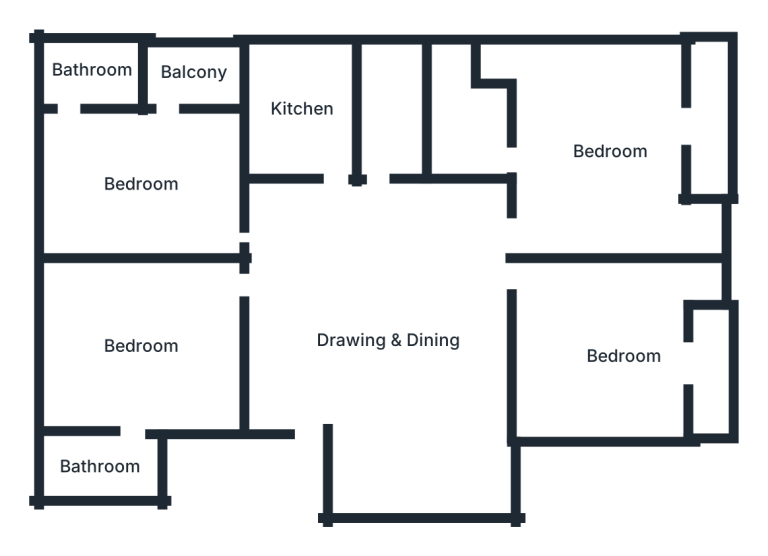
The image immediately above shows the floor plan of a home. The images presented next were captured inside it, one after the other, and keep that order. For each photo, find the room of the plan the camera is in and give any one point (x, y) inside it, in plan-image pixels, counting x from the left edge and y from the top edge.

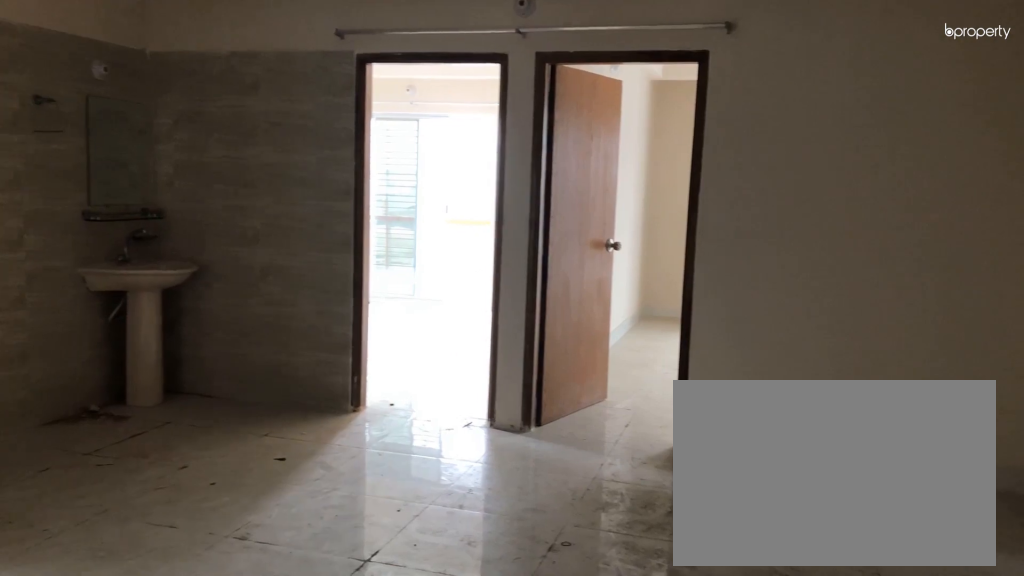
(397, 337)
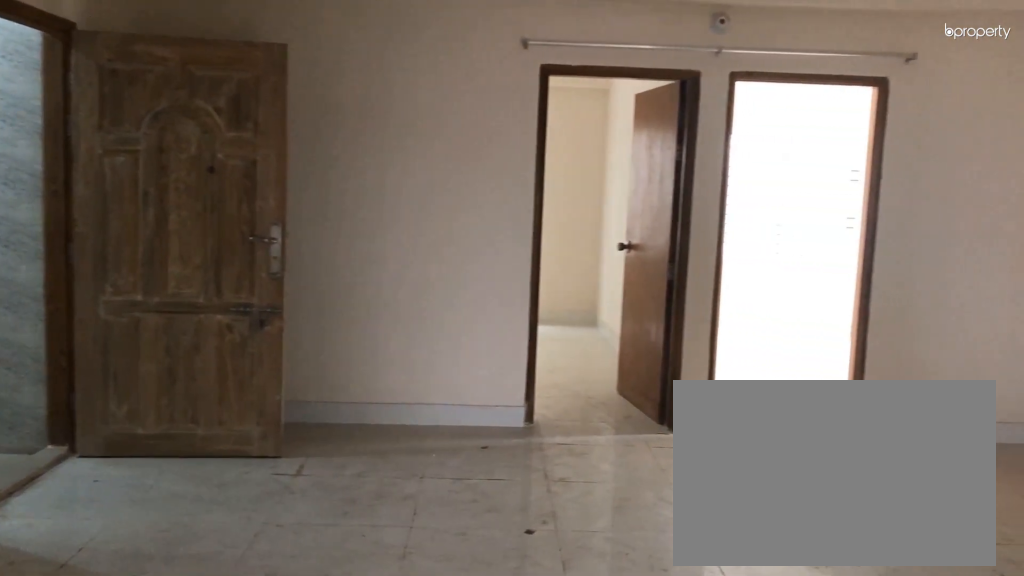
(397, 337)
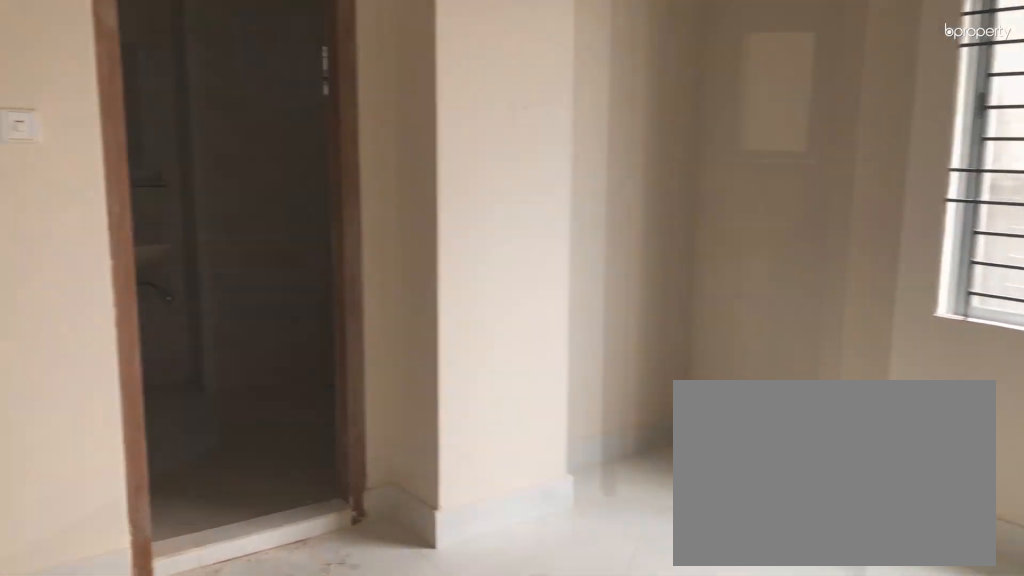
(142, 346)
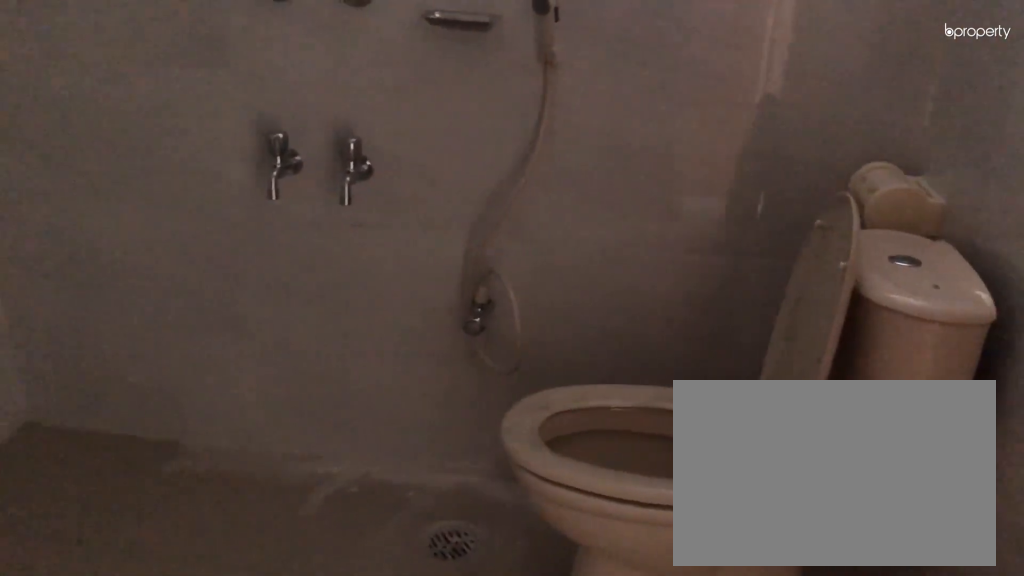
(103, 468)
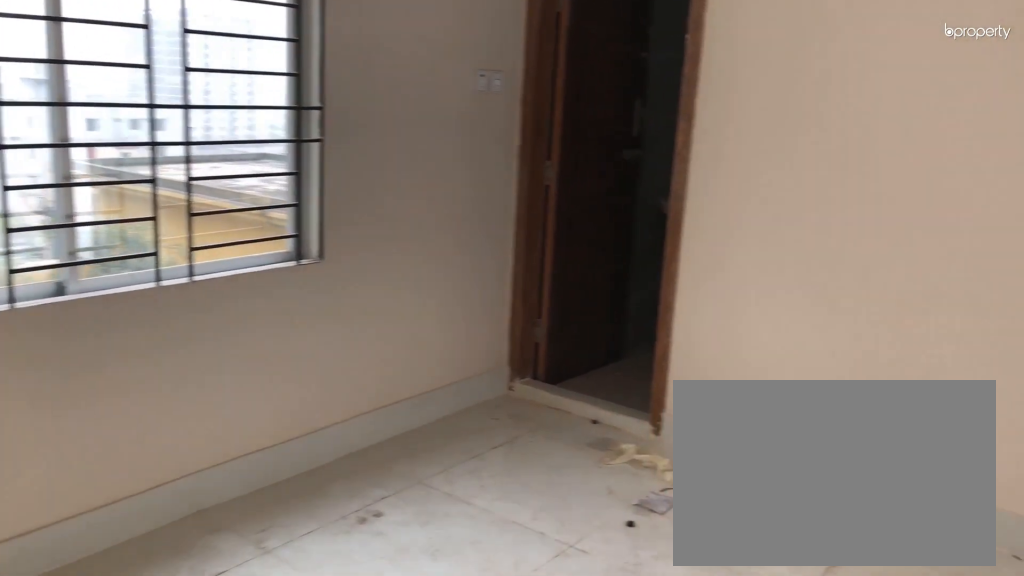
(143, 183)
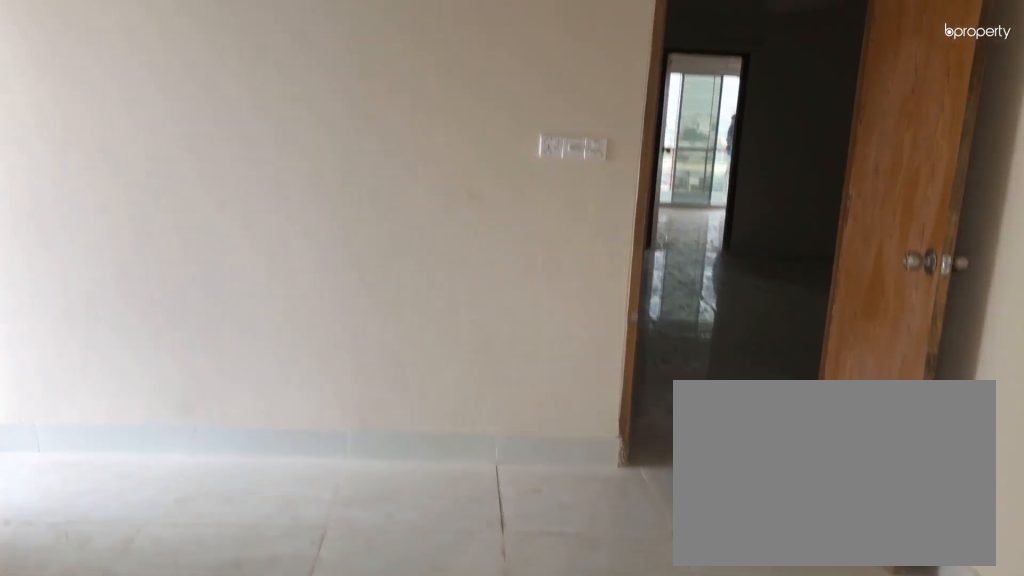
(143, 183)
